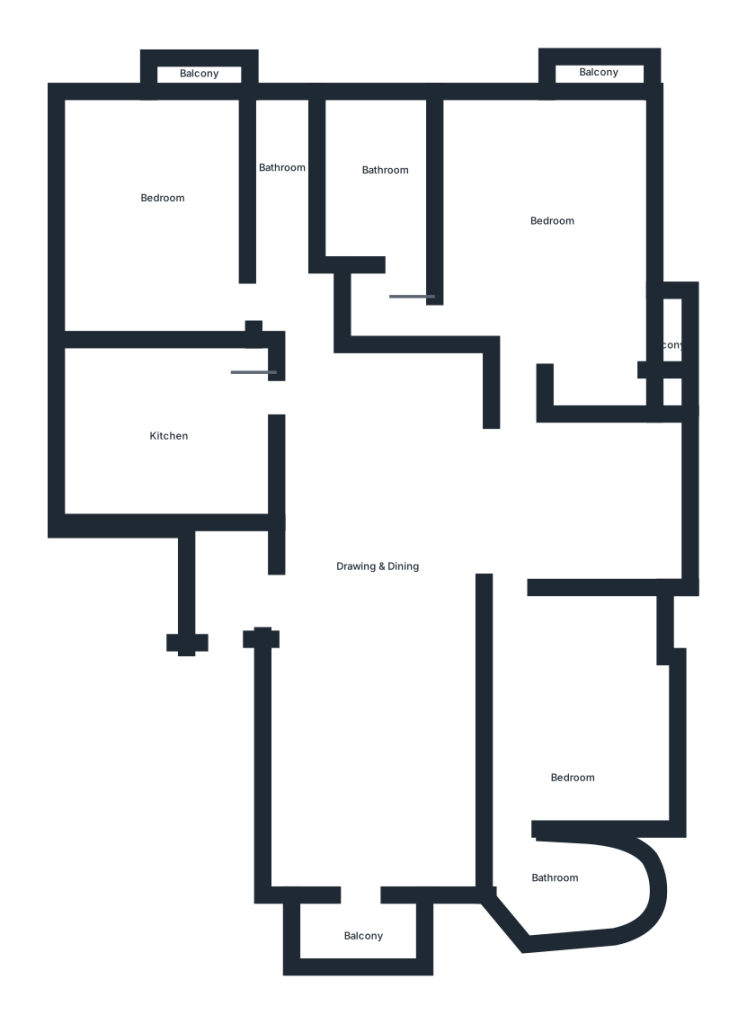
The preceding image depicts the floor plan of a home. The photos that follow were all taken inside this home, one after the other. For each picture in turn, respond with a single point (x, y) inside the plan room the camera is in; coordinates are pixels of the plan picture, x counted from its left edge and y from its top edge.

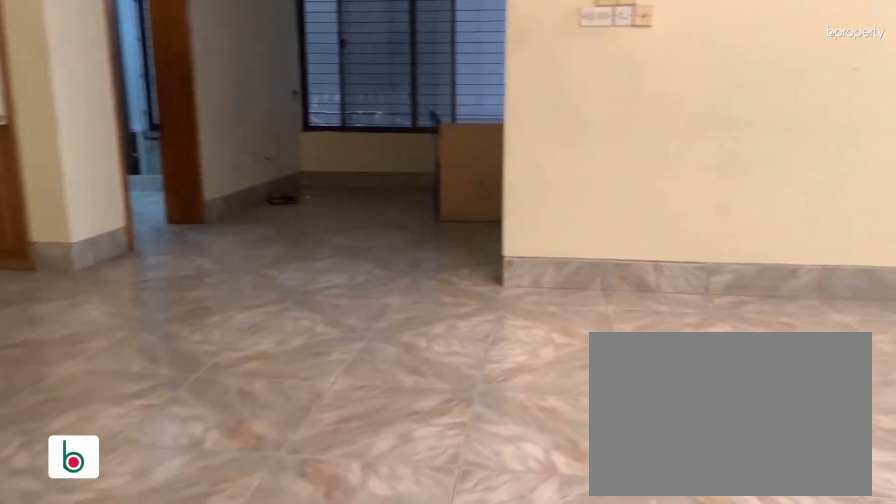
(379, 550)
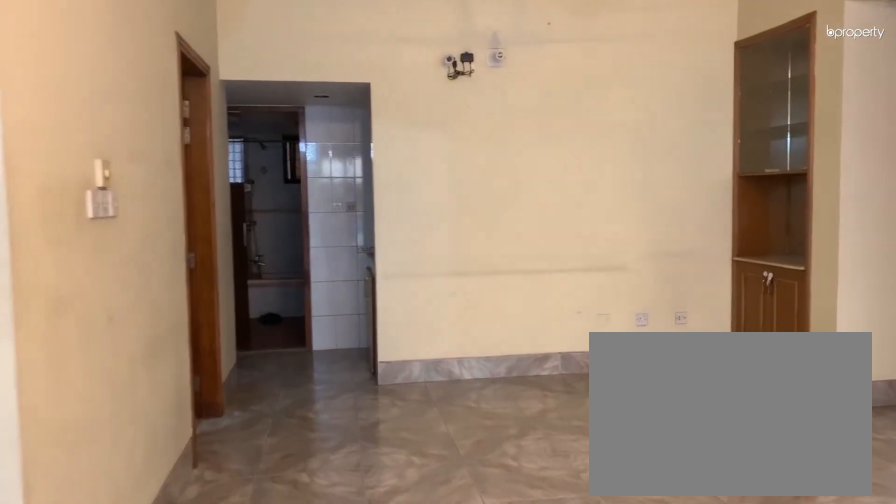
(379, 550)
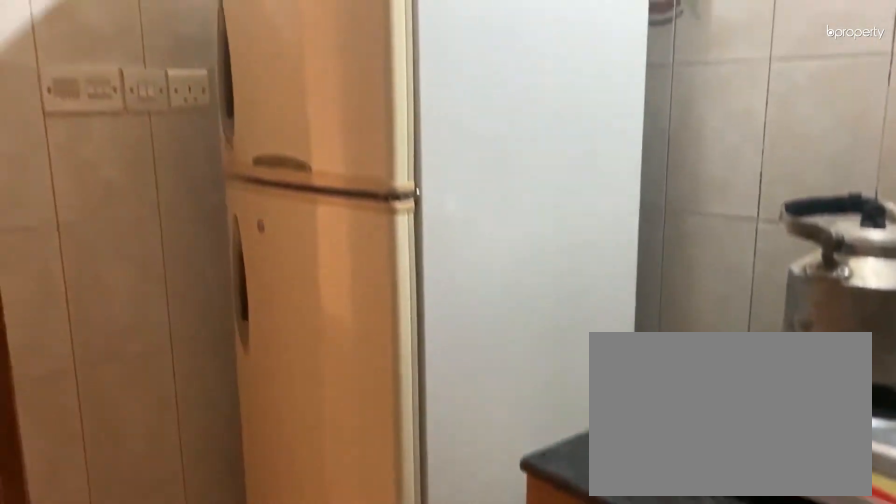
(164, 431)
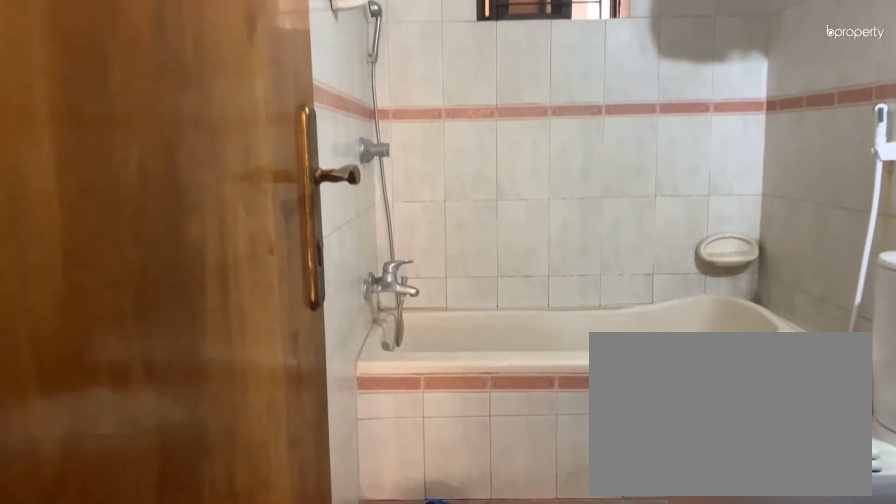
(289, 214)
